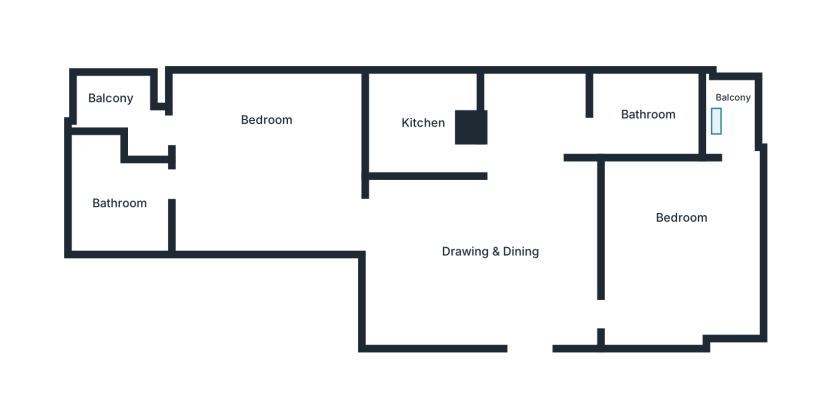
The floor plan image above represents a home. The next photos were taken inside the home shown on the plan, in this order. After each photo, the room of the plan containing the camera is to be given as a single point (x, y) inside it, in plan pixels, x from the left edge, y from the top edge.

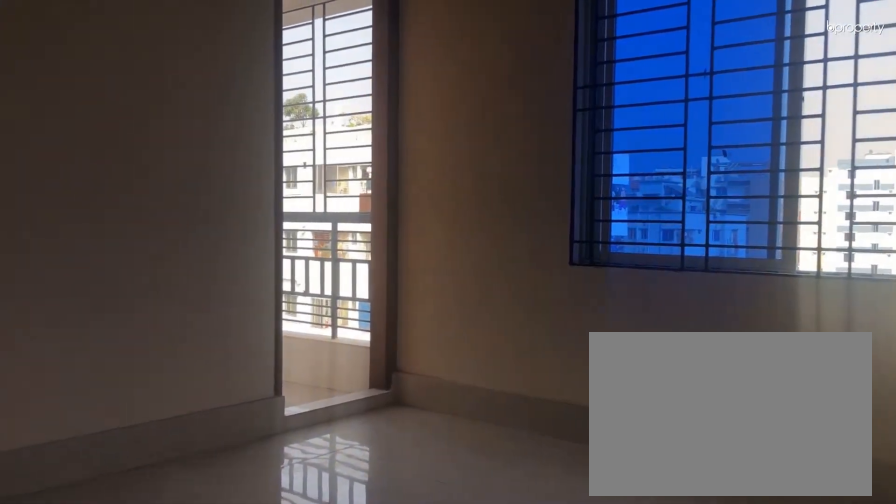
(683, 254)
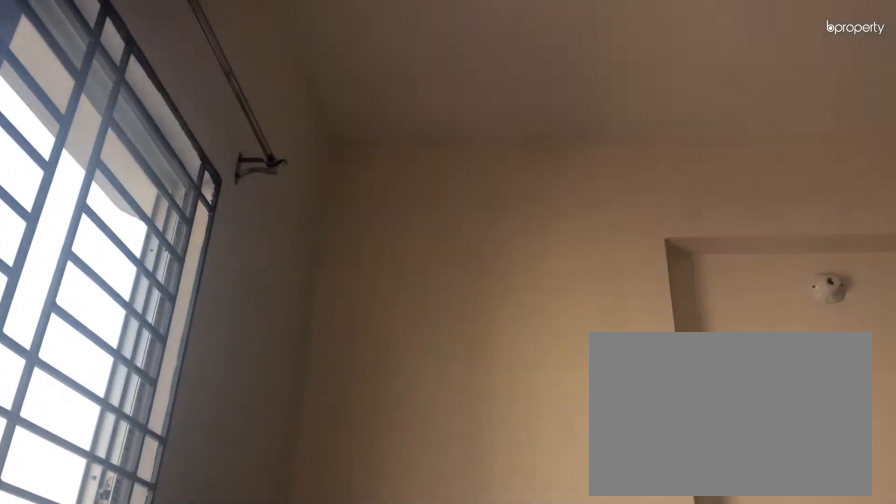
(683, 254)
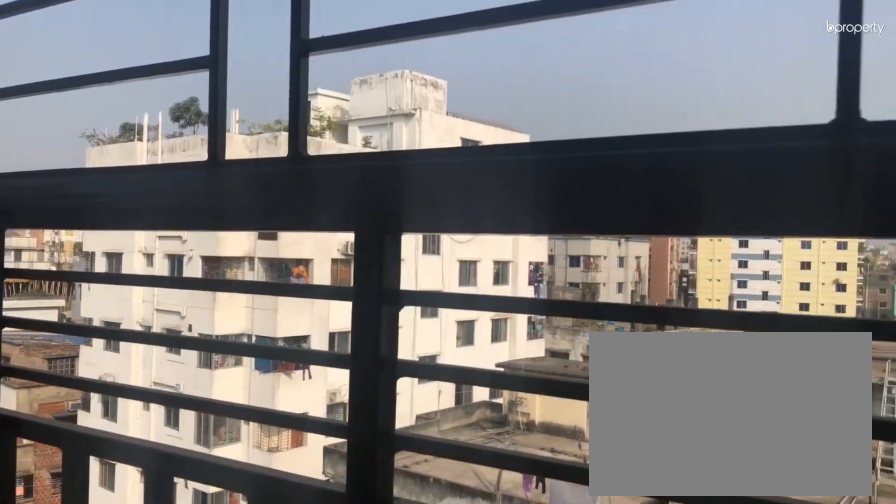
(735, 107)
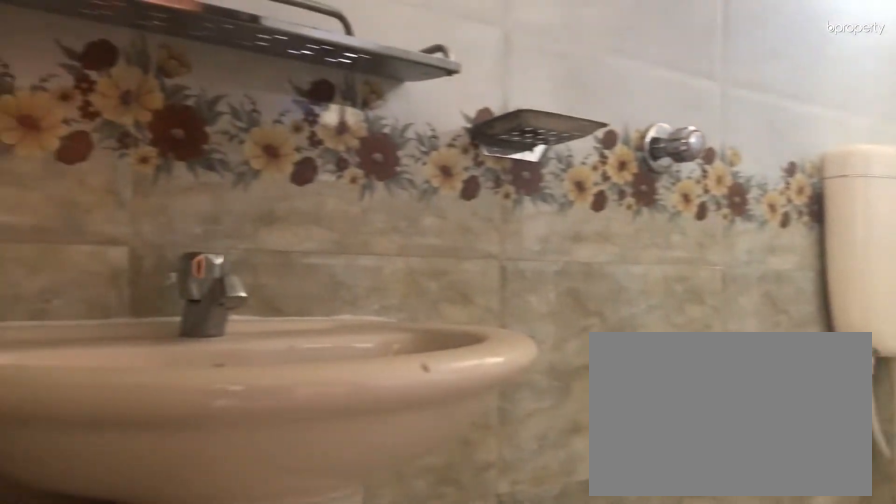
(653, 110)
